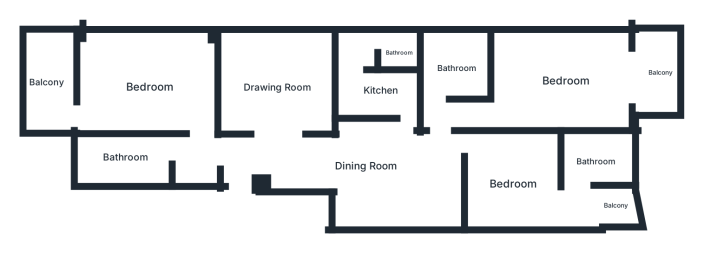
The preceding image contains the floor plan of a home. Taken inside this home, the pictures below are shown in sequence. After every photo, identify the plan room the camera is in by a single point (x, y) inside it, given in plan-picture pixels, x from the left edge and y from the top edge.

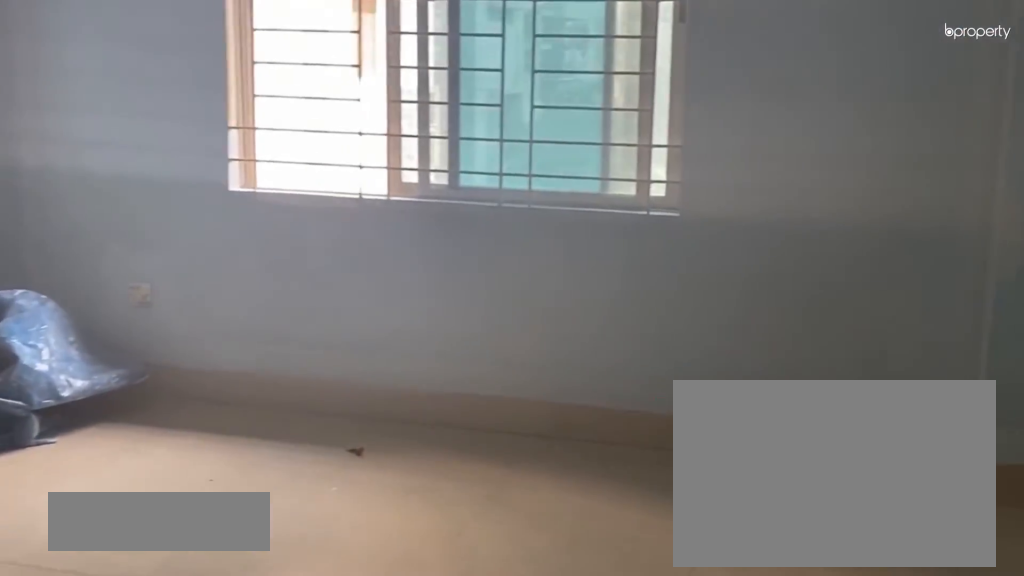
(149, 86)
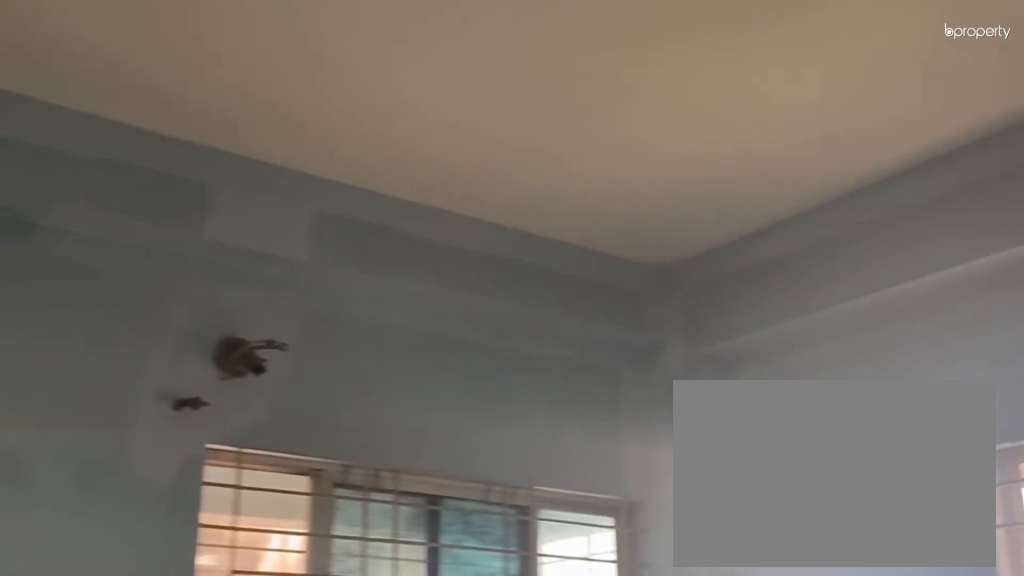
(149, 86)
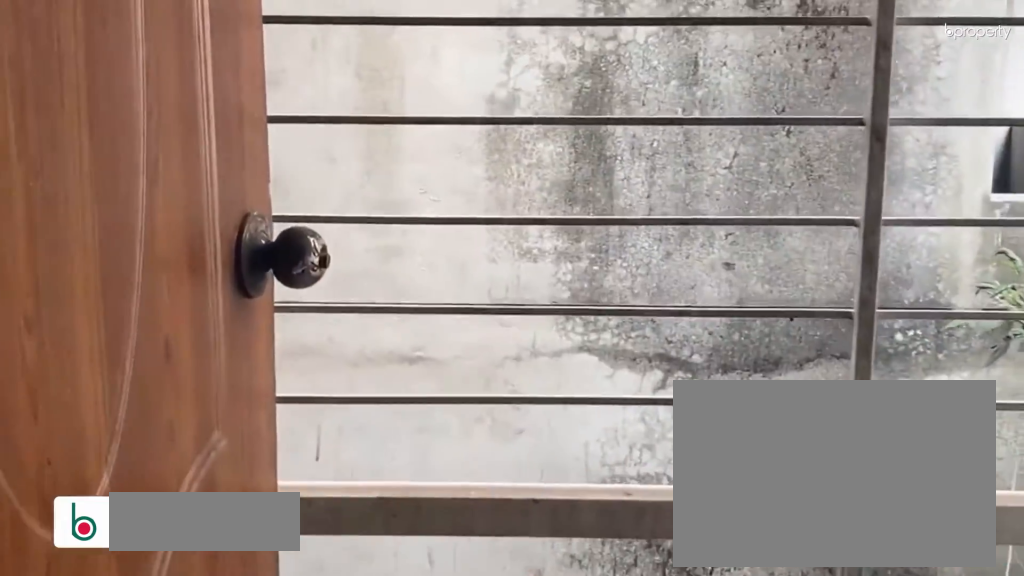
(46, 82)
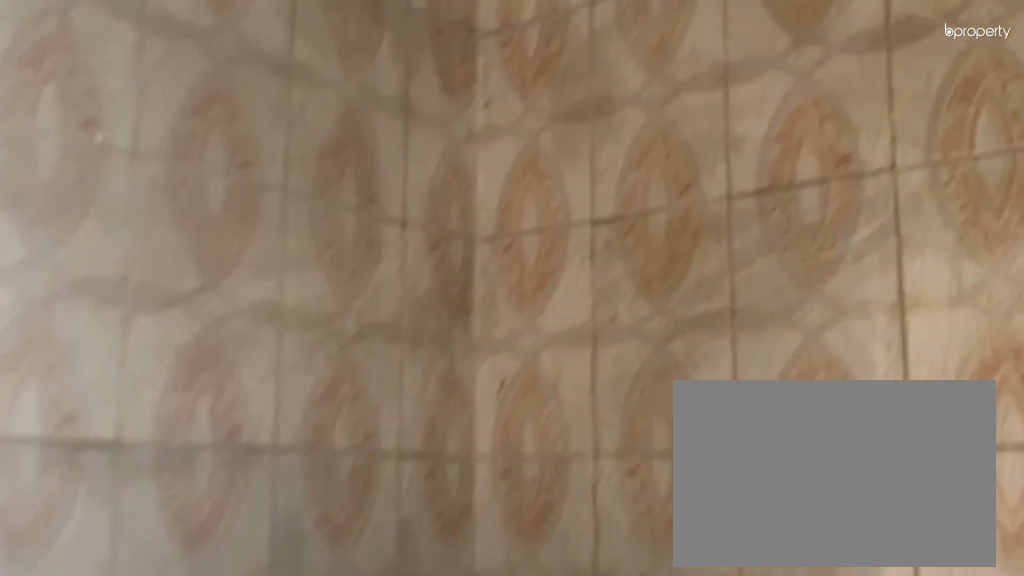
(380, 90)
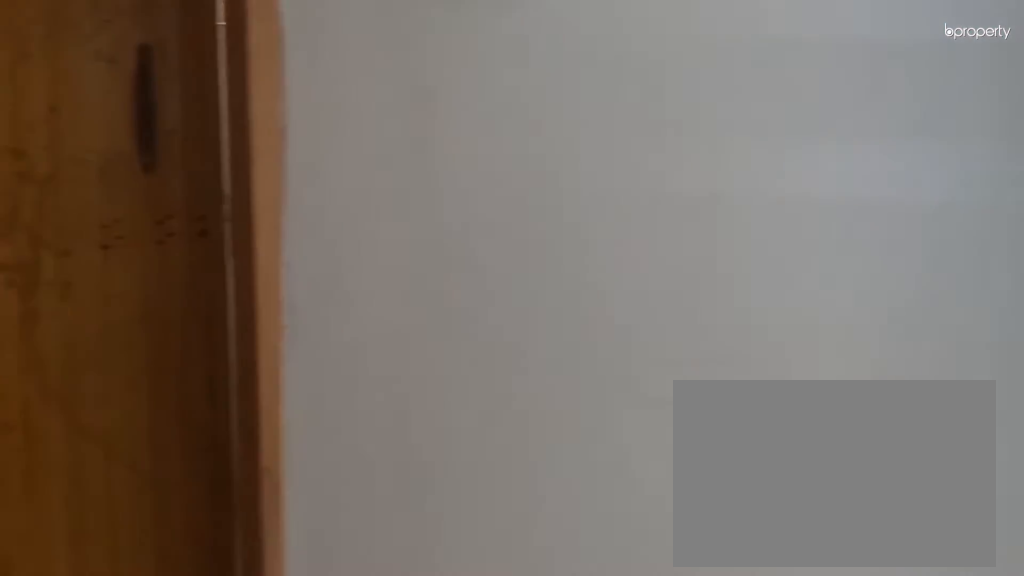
(564, 80)
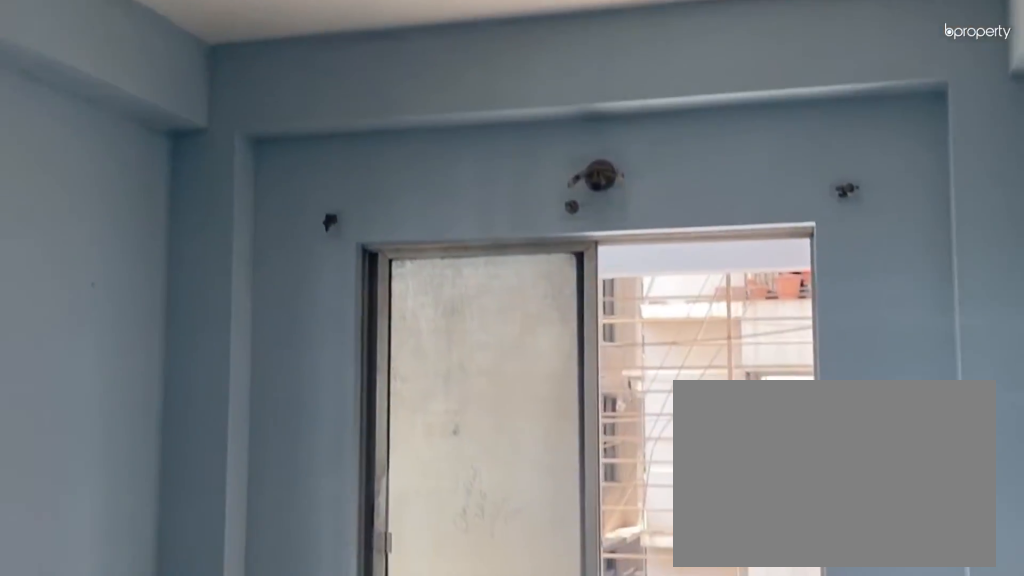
(564, 80)
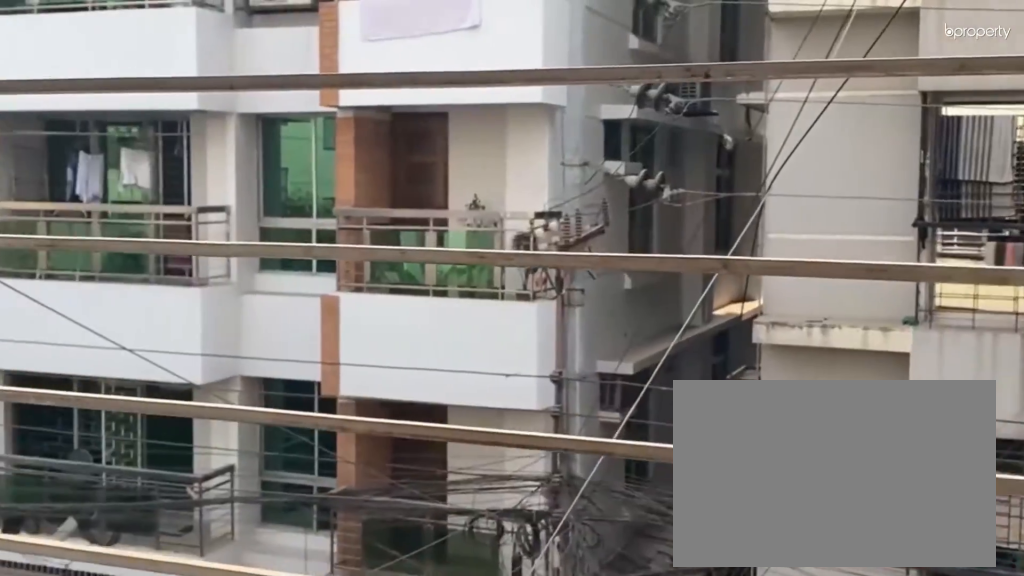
(658, 70)
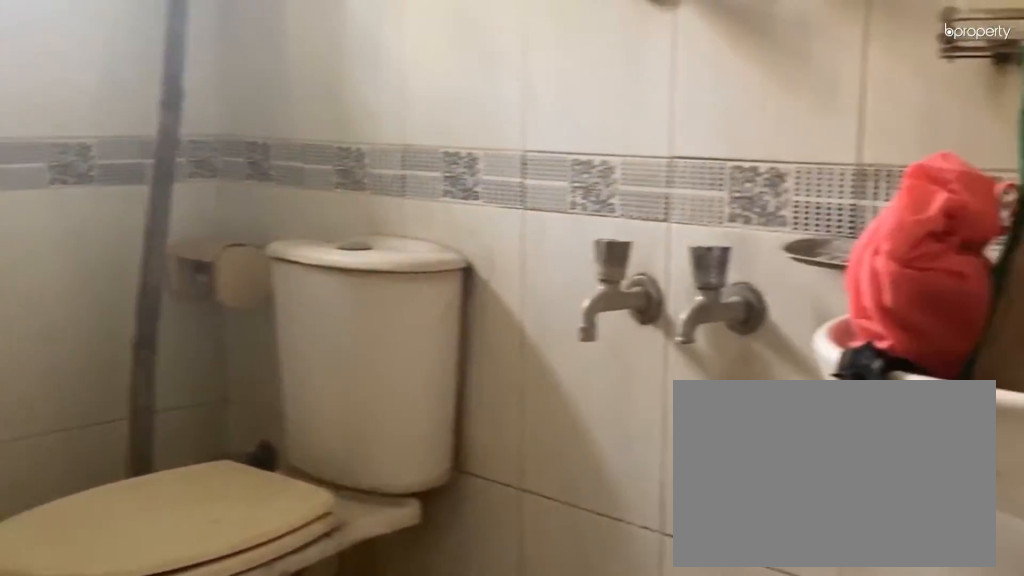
(457, 68)
